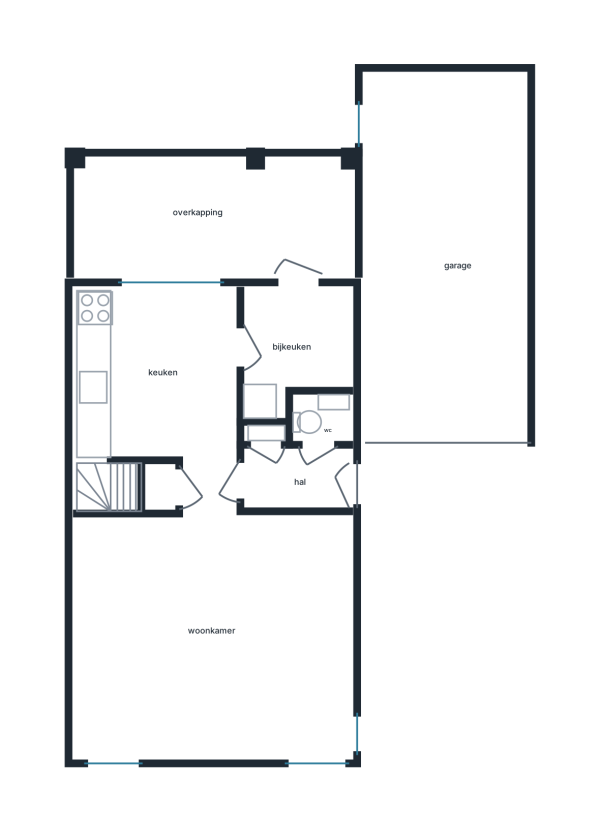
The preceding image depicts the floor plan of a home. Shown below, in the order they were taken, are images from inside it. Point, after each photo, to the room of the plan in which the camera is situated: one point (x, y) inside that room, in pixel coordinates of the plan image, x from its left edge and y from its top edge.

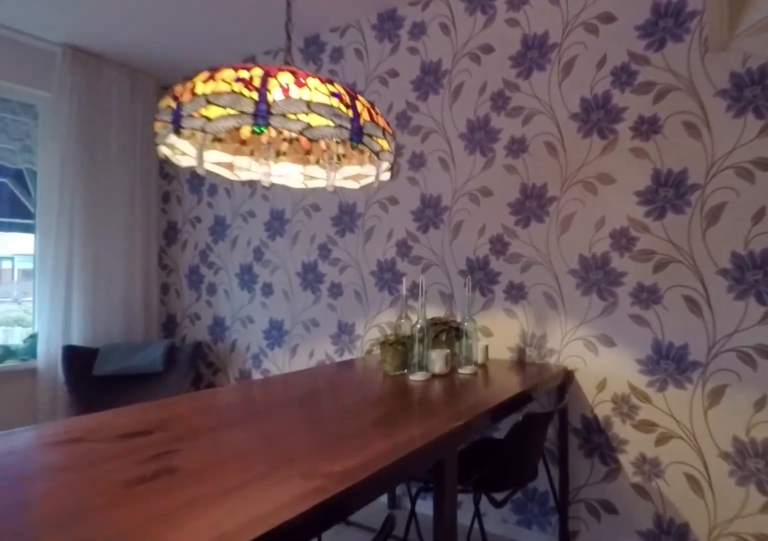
(212, 629)
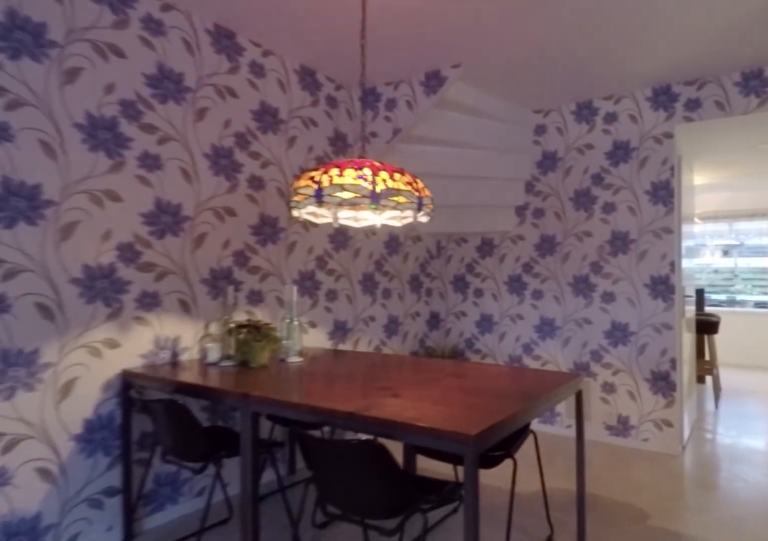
(212, 629)
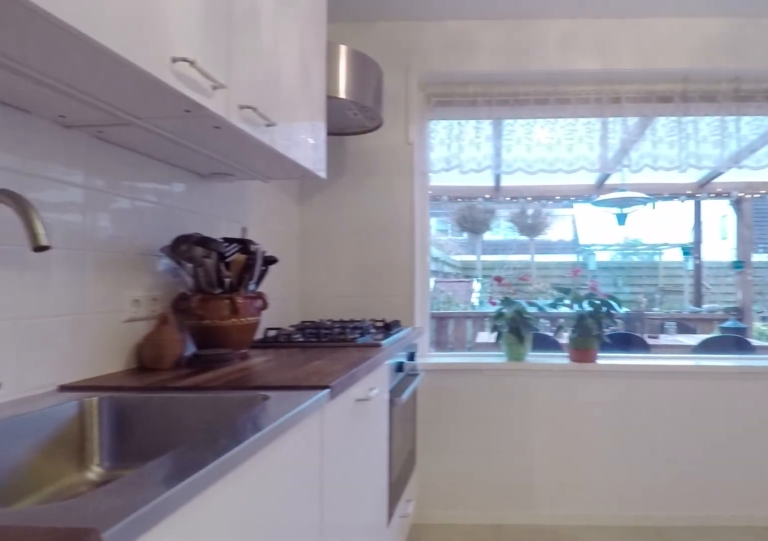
(157, 374)
